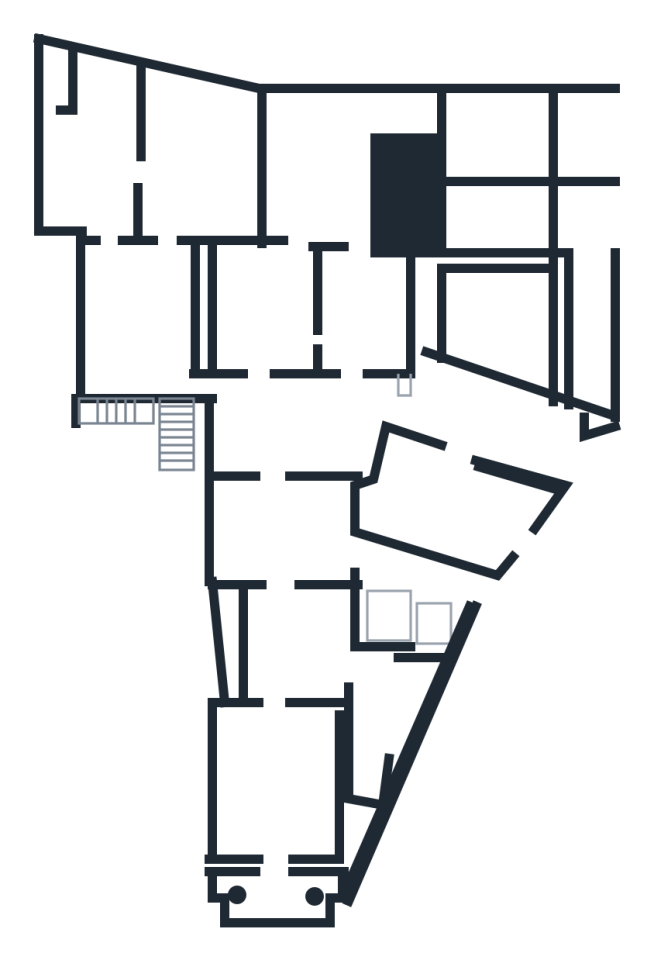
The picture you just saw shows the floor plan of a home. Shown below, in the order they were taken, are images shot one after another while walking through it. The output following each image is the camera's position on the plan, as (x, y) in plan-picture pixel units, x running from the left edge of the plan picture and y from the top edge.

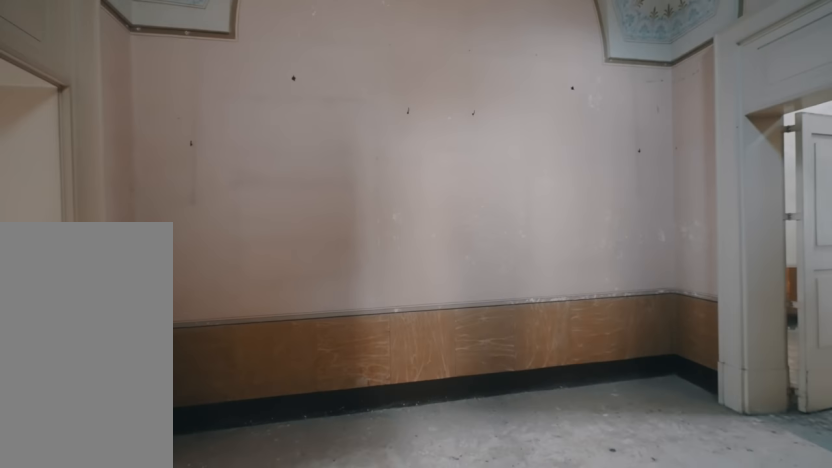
(277, 663)
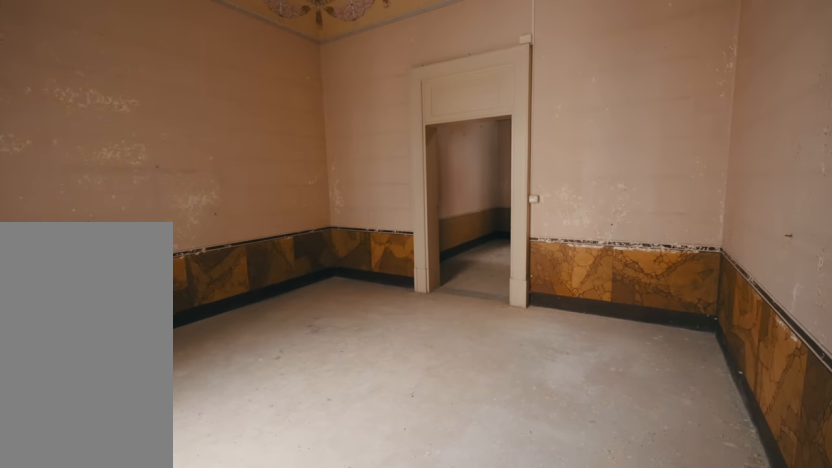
(284, 782)
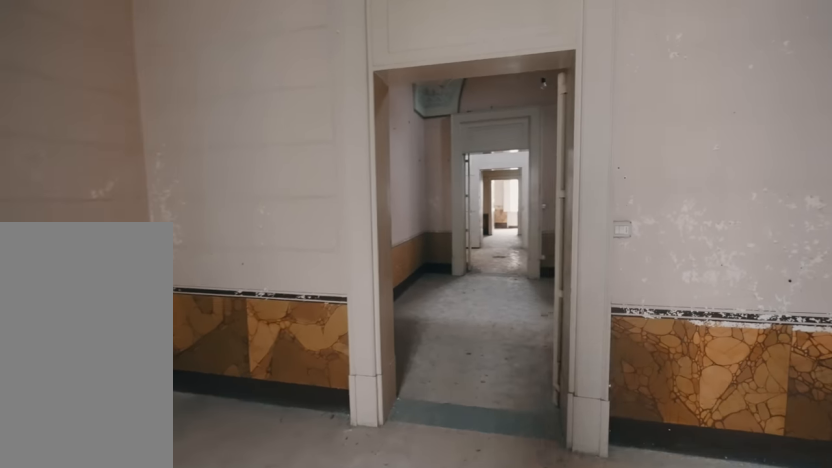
(283, 782)
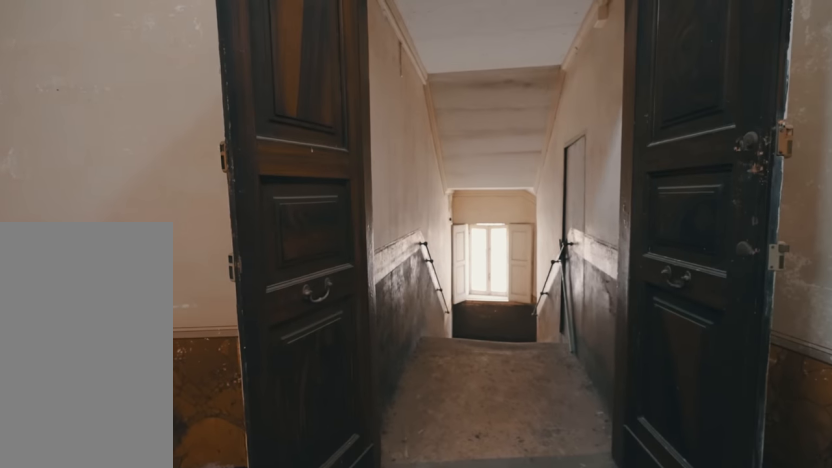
(280, 540)
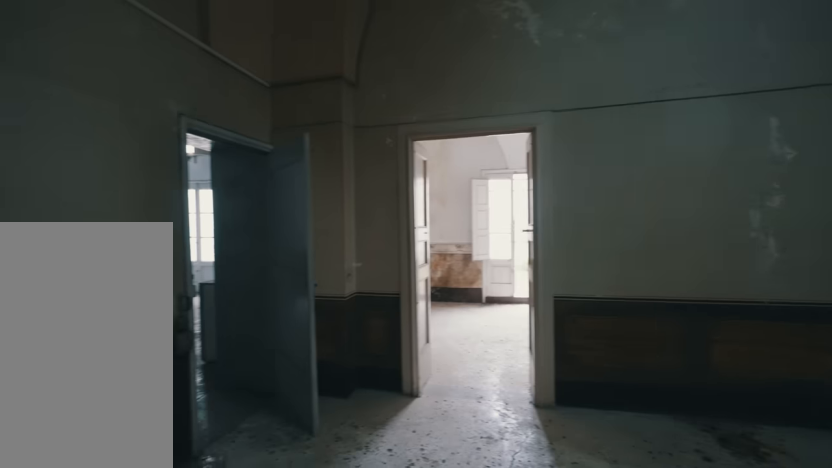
(297, 434)
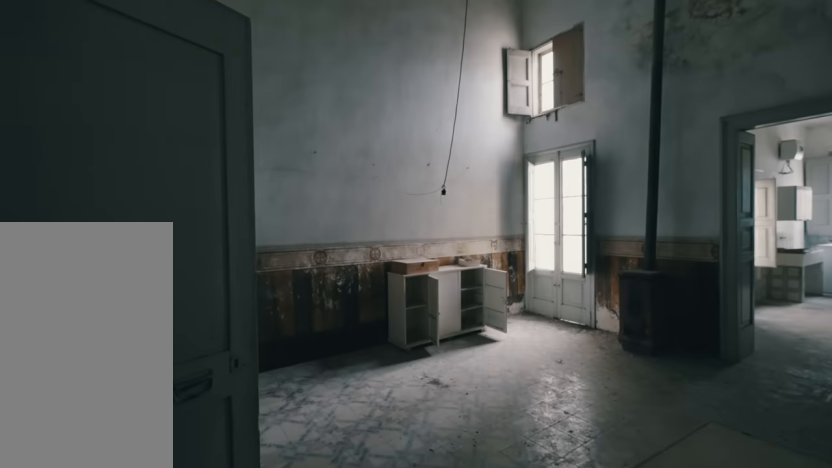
(141, 326)
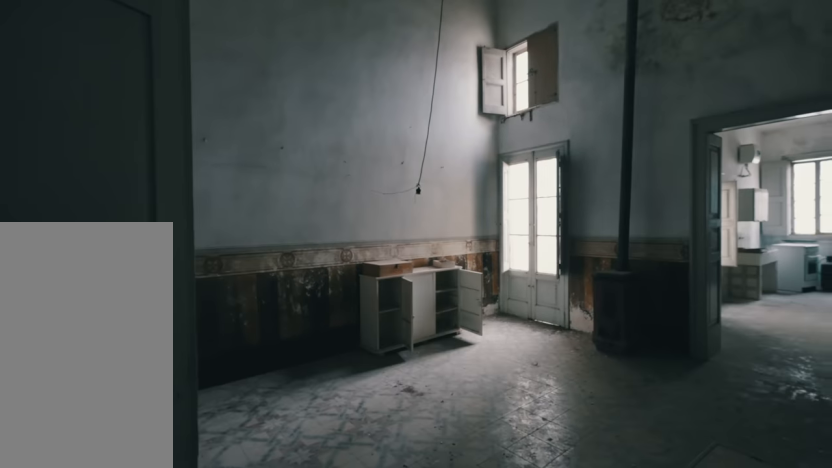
(141, 326)
